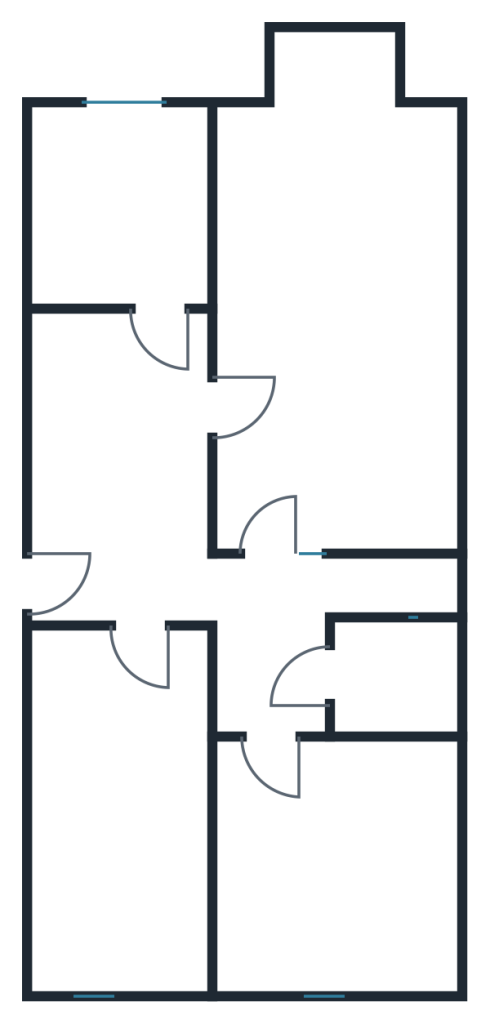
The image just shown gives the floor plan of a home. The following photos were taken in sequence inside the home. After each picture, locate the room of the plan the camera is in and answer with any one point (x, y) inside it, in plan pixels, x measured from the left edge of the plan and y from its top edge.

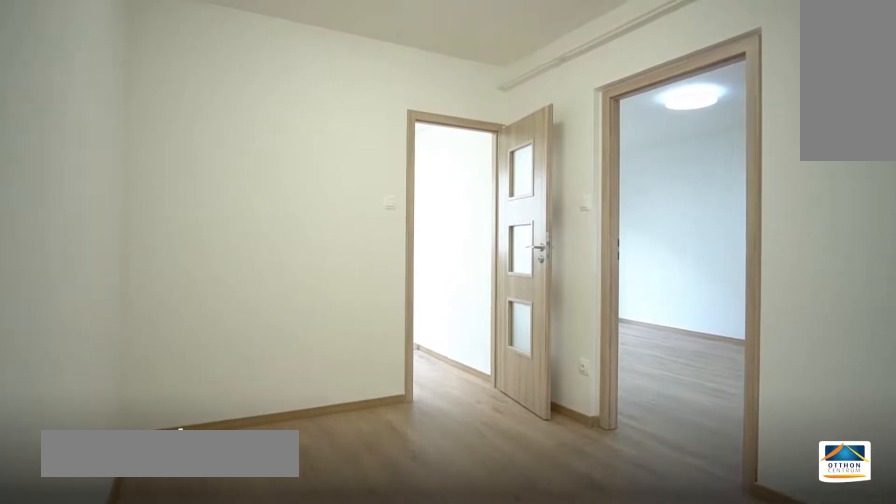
(112, 452)
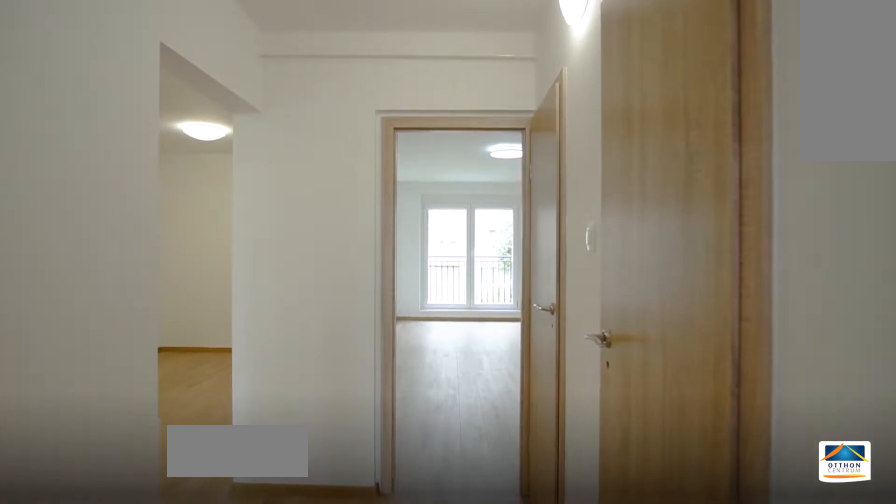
(275, 646)
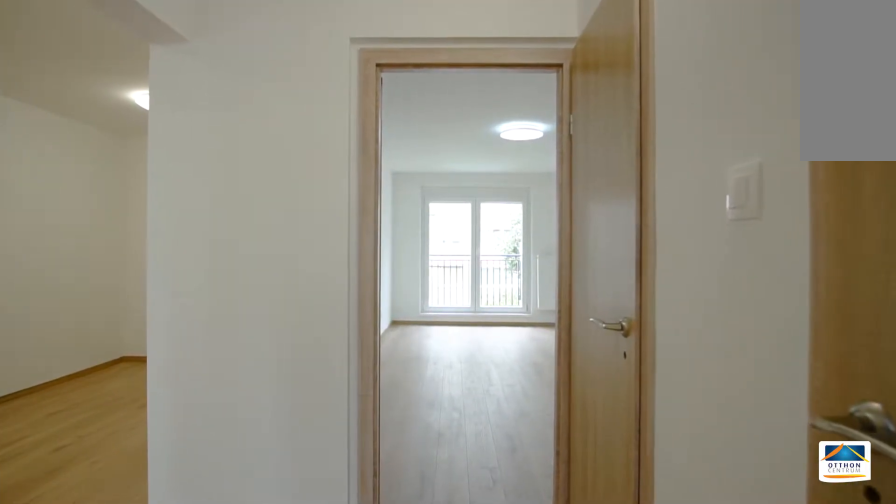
(275, 644)
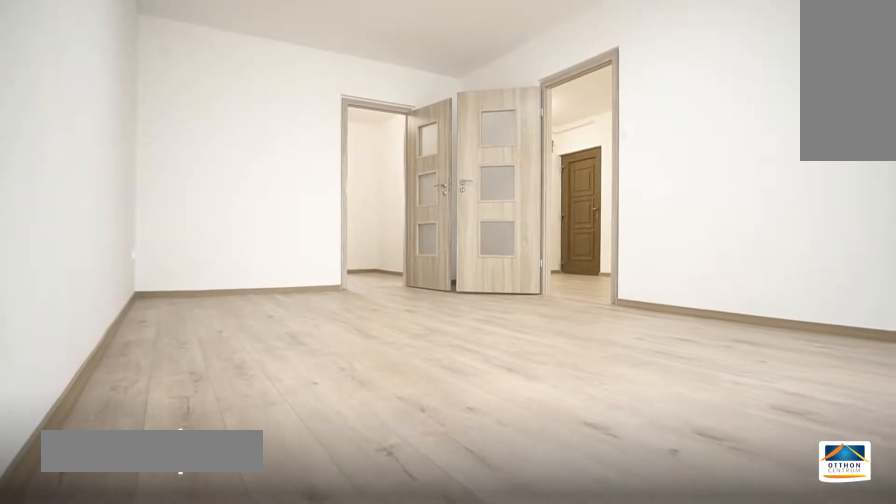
(329, 290)
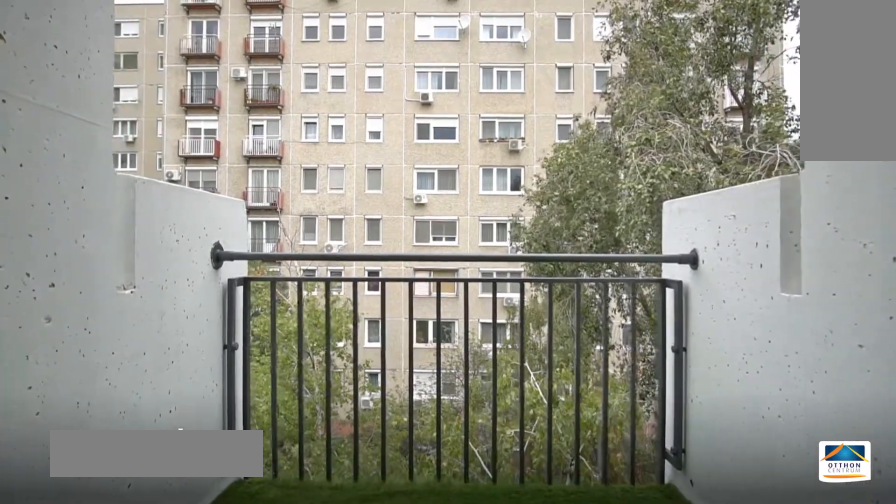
(333, 66)
